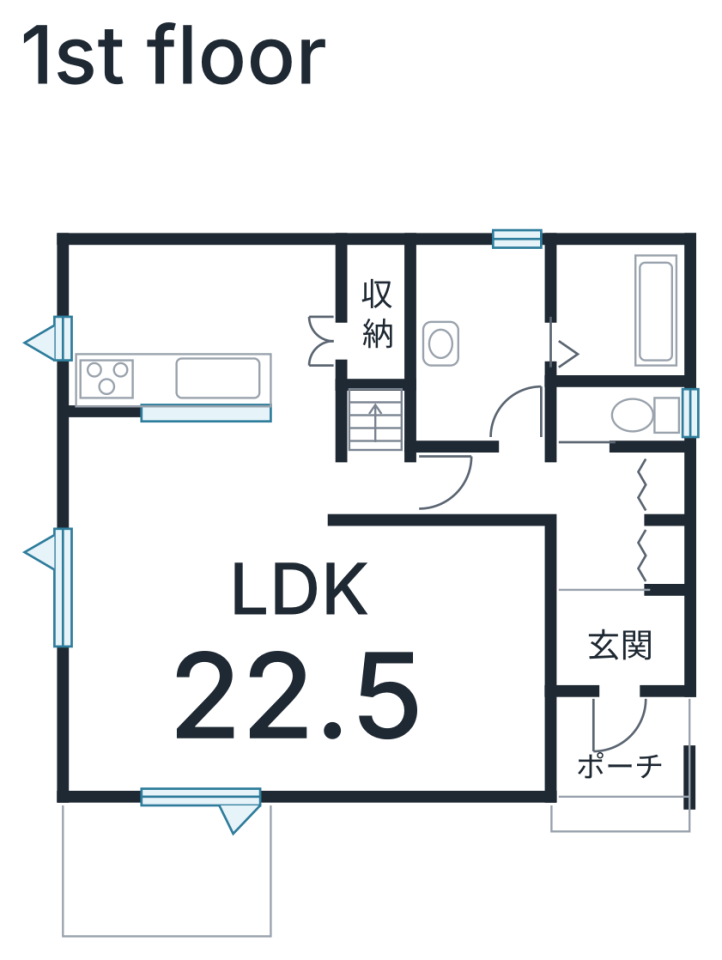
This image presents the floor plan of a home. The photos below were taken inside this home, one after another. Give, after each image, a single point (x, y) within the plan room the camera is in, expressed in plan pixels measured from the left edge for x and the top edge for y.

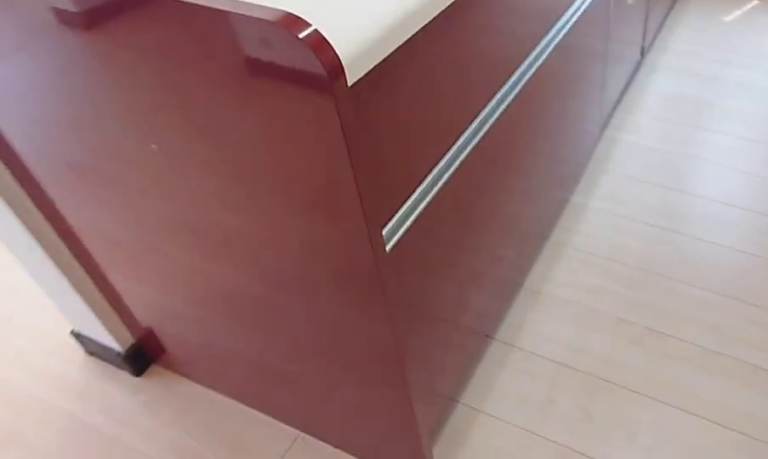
(155, 330)
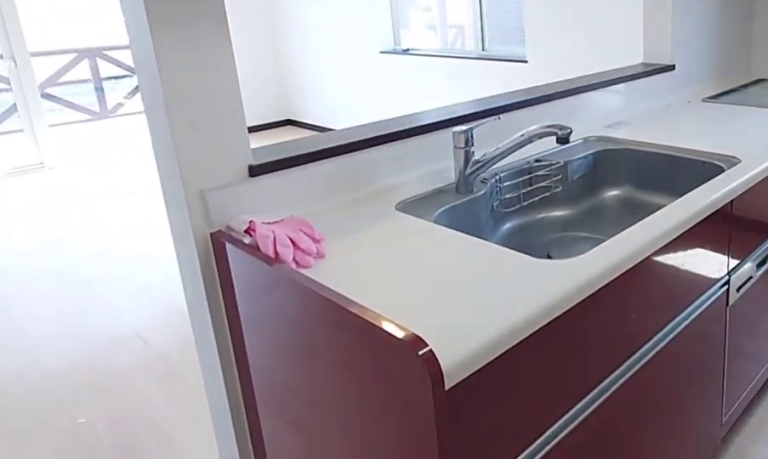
(155, 330)
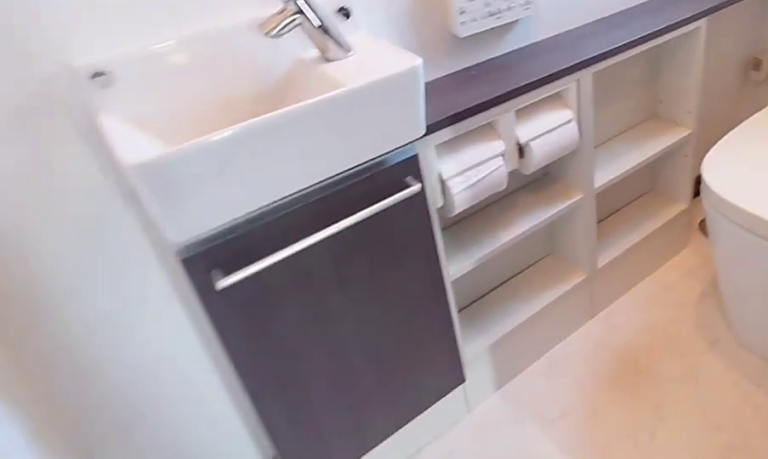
(644, 412)
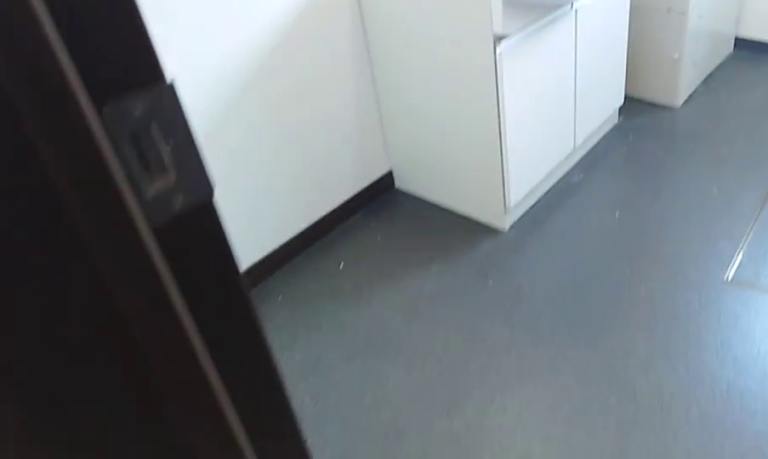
(482, 353)
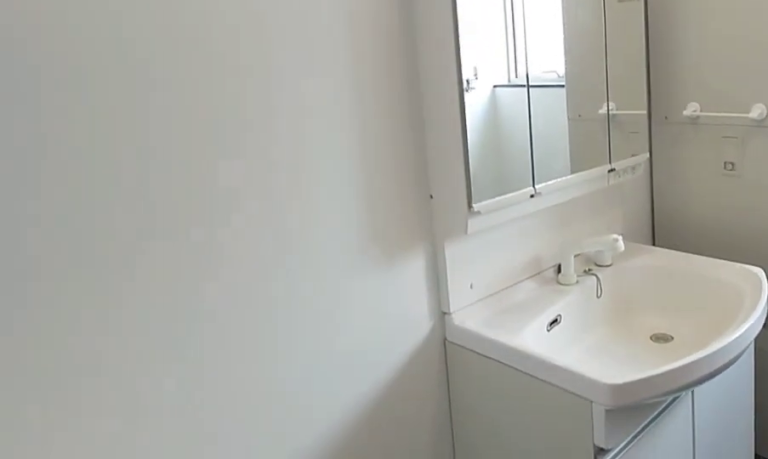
(482, 353)
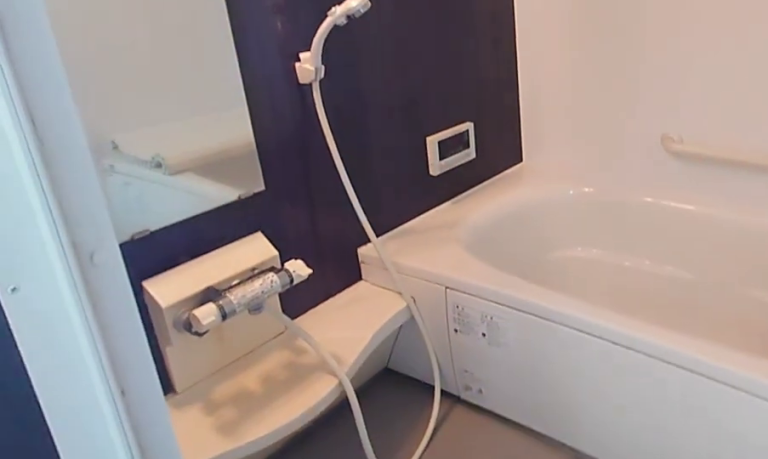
(613, 314)
